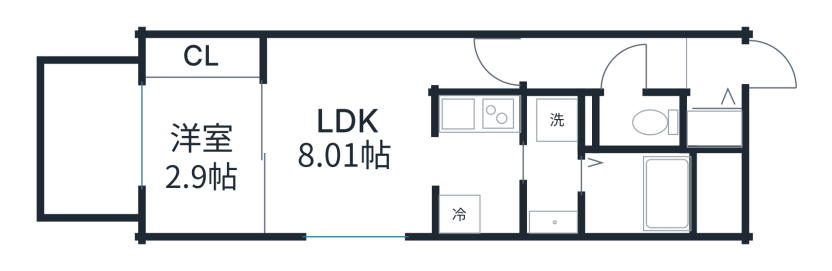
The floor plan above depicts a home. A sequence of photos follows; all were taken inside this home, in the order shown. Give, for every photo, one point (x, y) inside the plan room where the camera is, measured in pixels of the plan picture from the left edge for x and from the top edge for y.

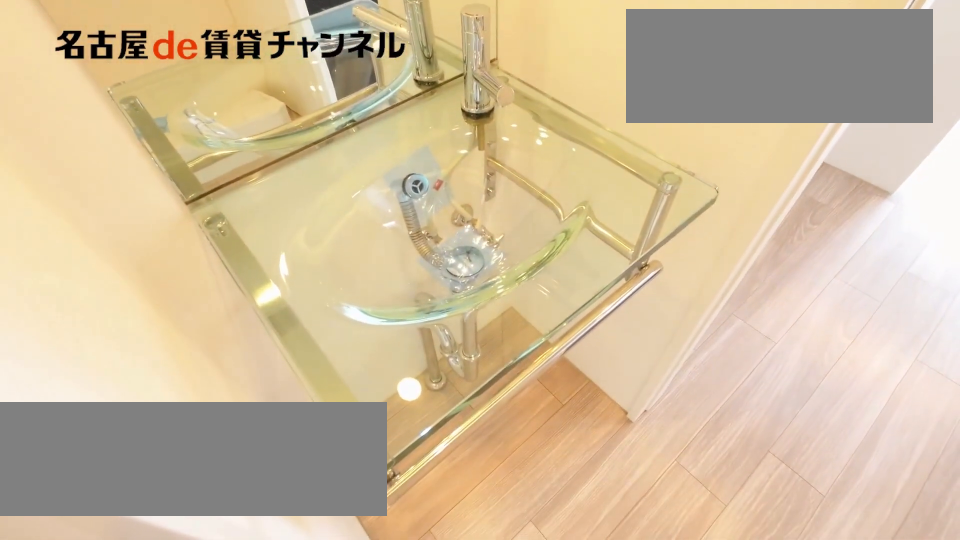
(554, 215)
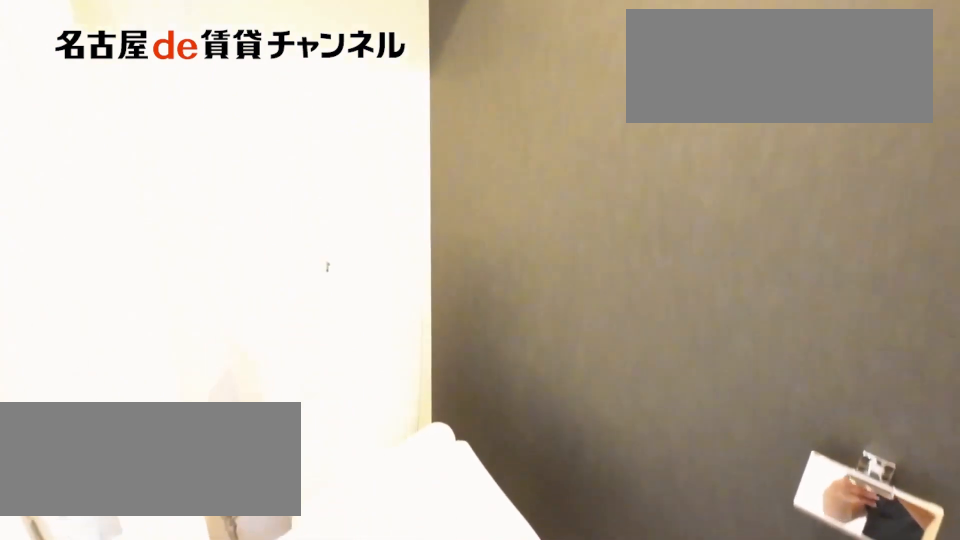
(634, 125)
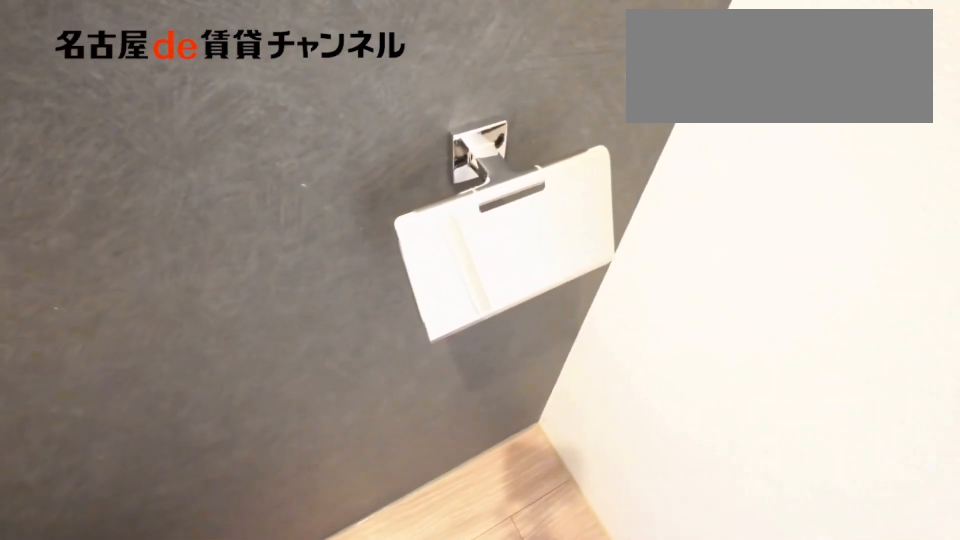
(634, 125)
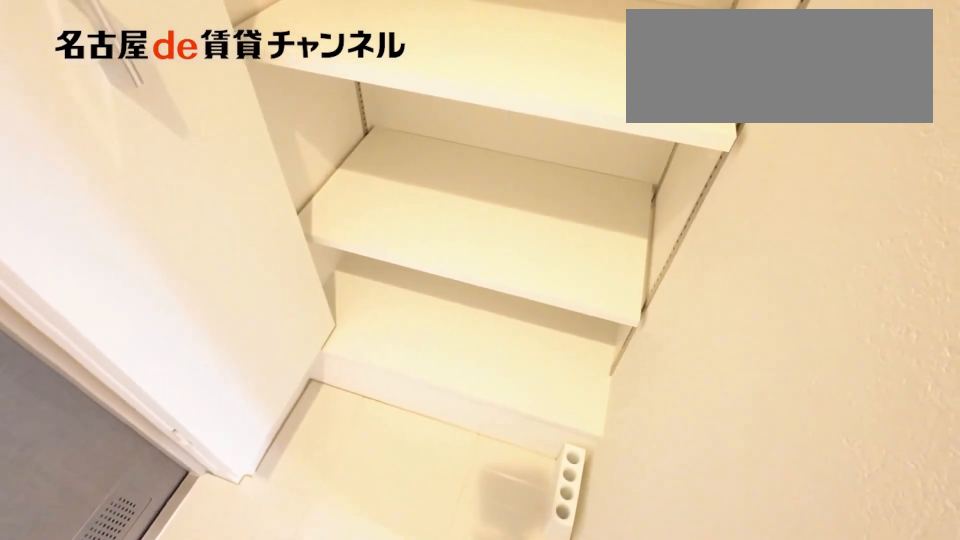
(717, 91)
